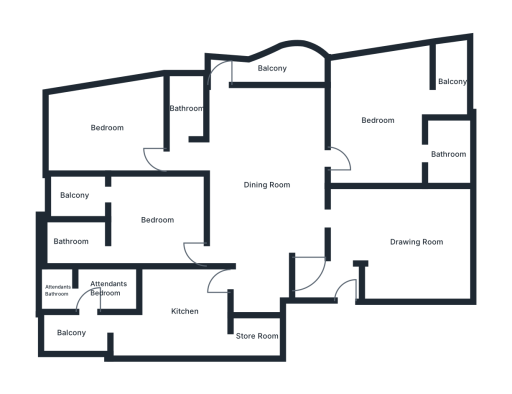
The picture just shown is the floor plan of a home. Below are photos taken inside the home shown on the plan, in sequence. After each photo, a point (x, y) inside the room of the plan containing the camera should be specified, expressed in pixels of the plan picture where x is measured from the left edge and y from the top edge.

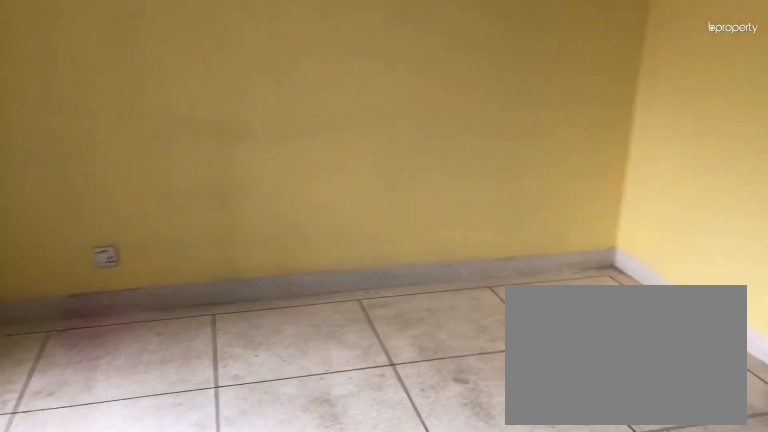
(414, 242)
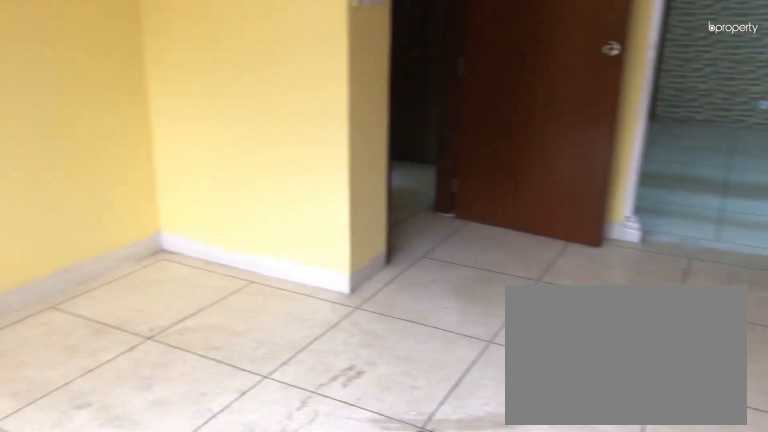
(414, 242)
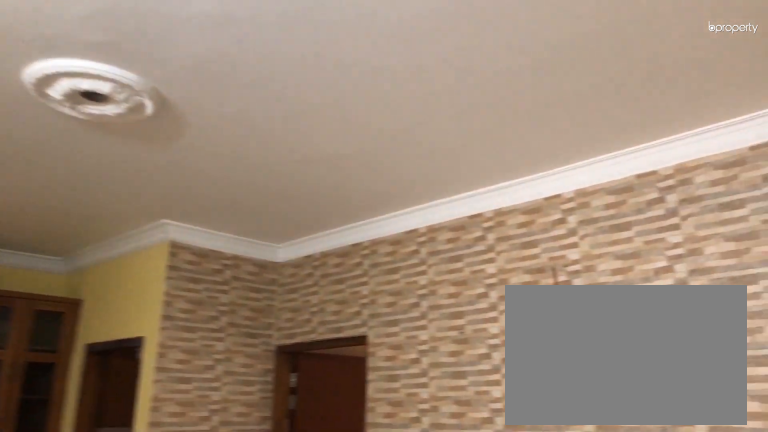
(269, 185)
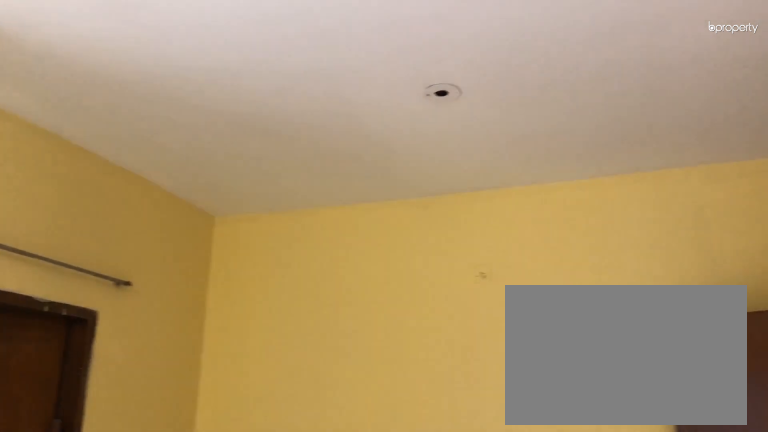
(379, 119)
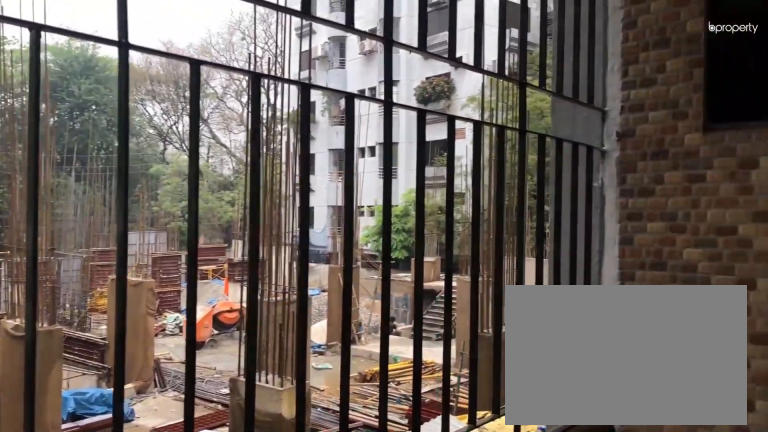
(451, 82)
